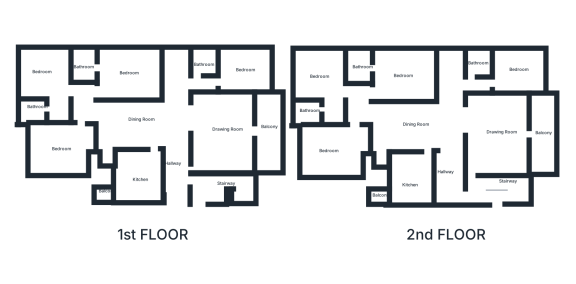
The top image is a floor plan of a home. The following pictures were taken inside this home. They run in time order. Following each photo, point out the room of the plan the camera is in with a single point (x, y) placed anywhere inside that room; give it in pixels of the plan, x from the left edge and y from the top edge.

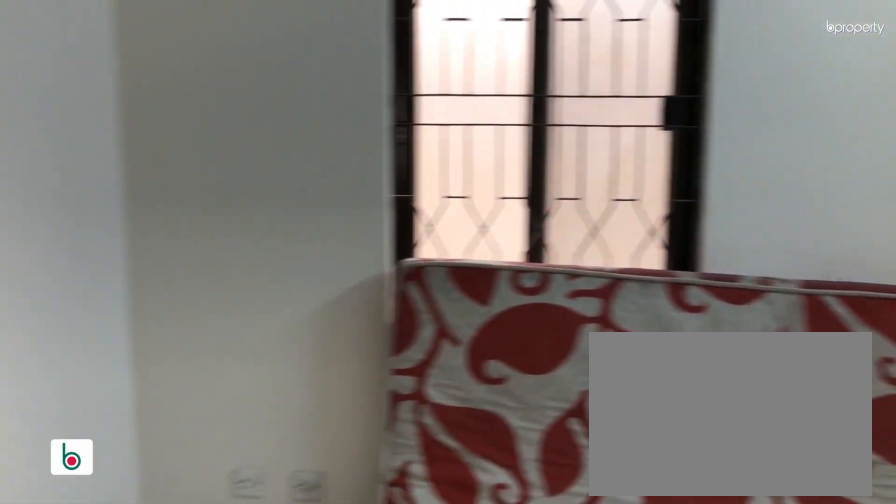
(246, 71)
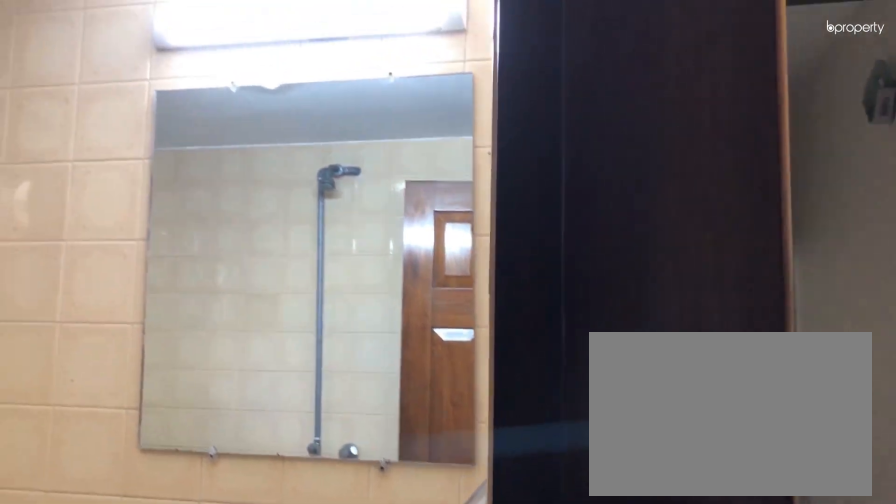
(204, 59)
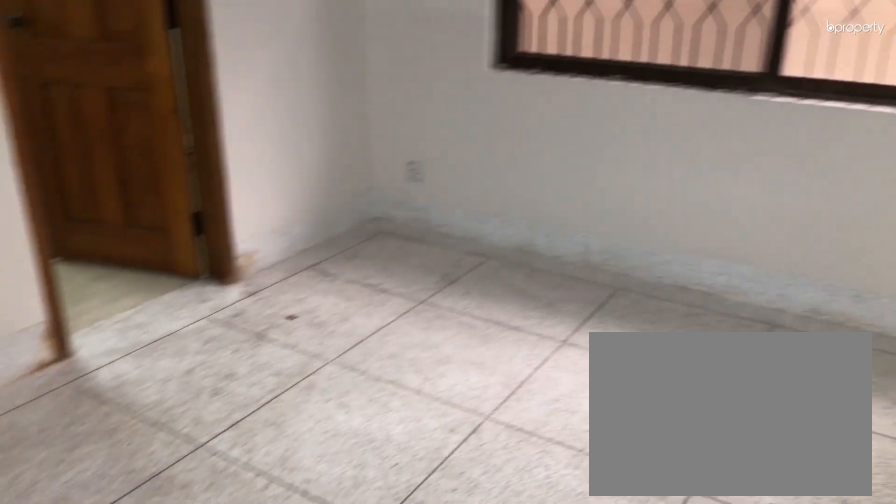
(124, 68)
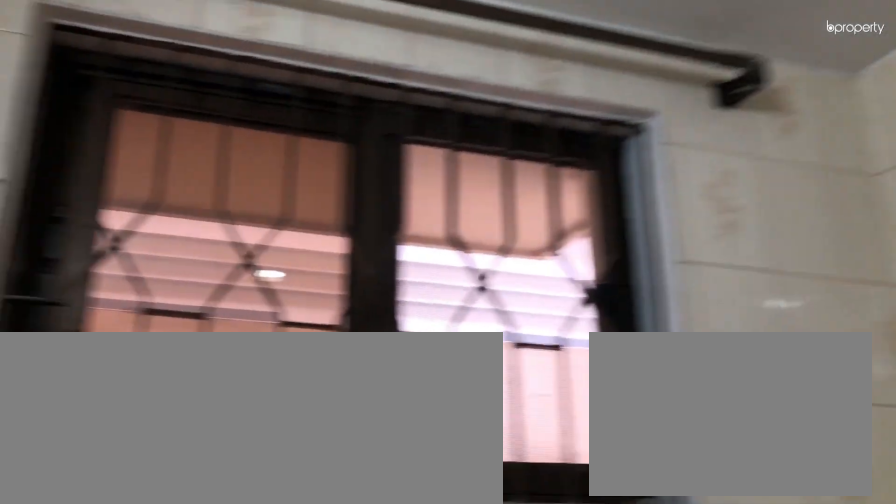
(86, 64)
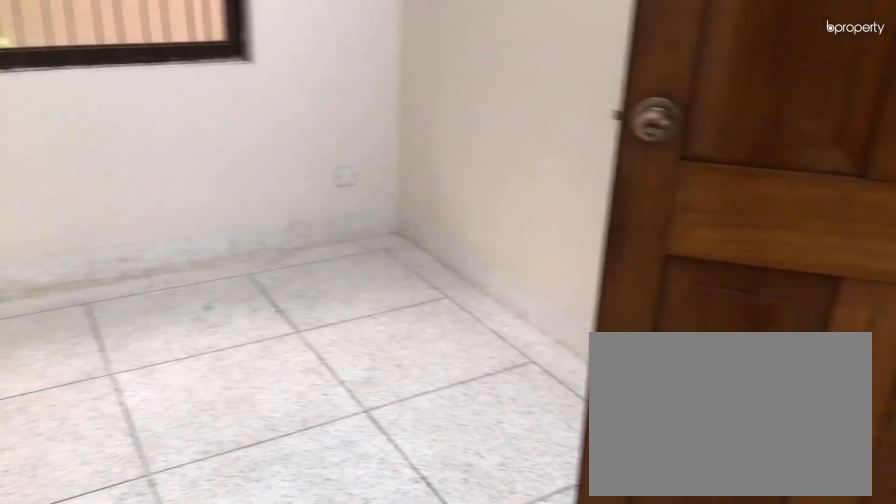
(51, 76)
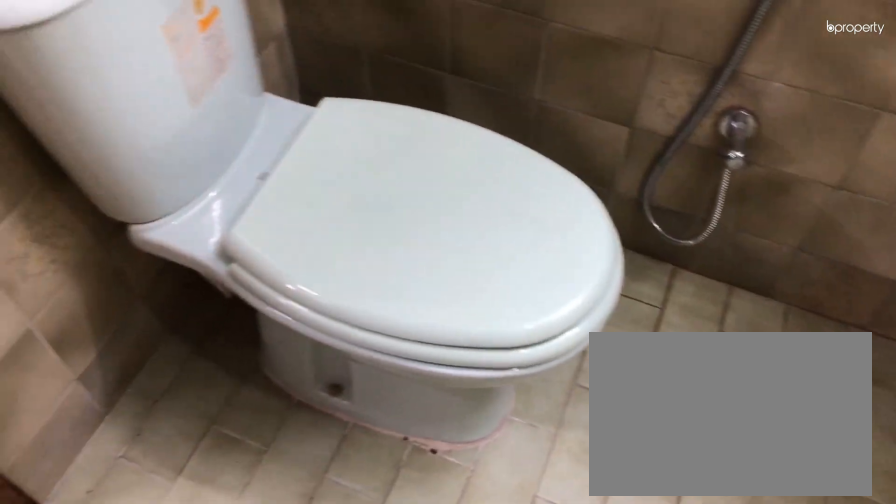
(33, 111)
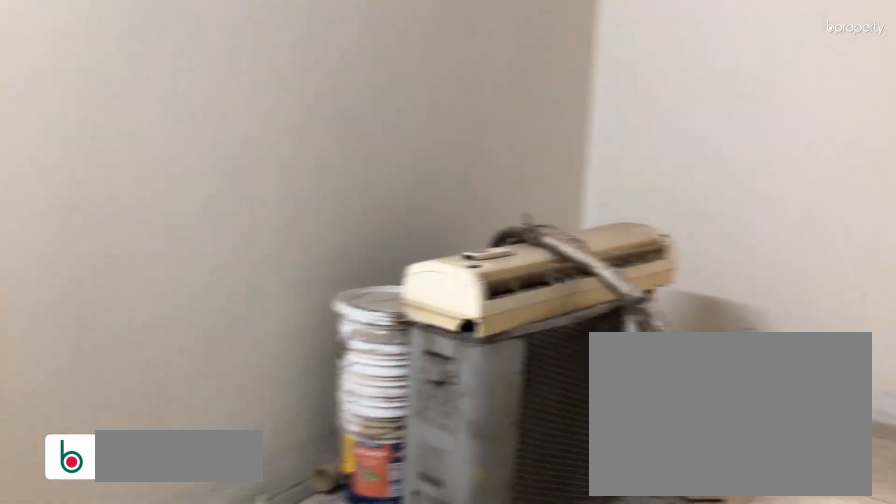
(62, 147)
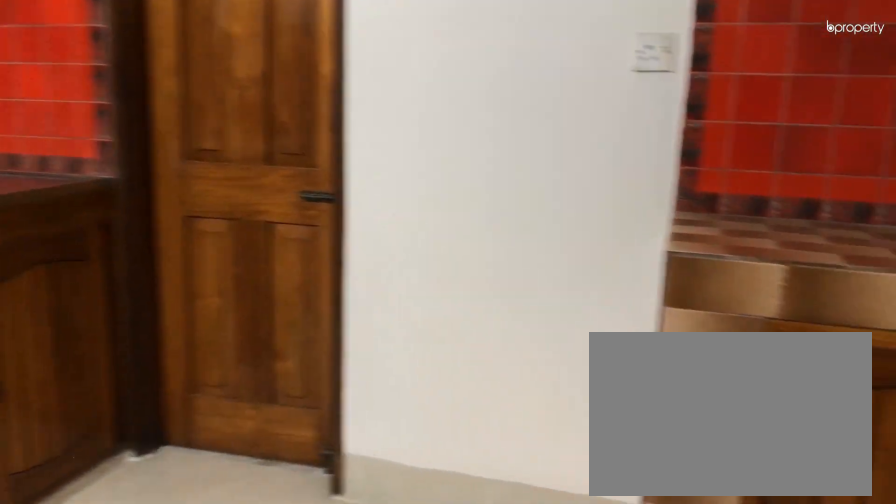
(138, 177)
